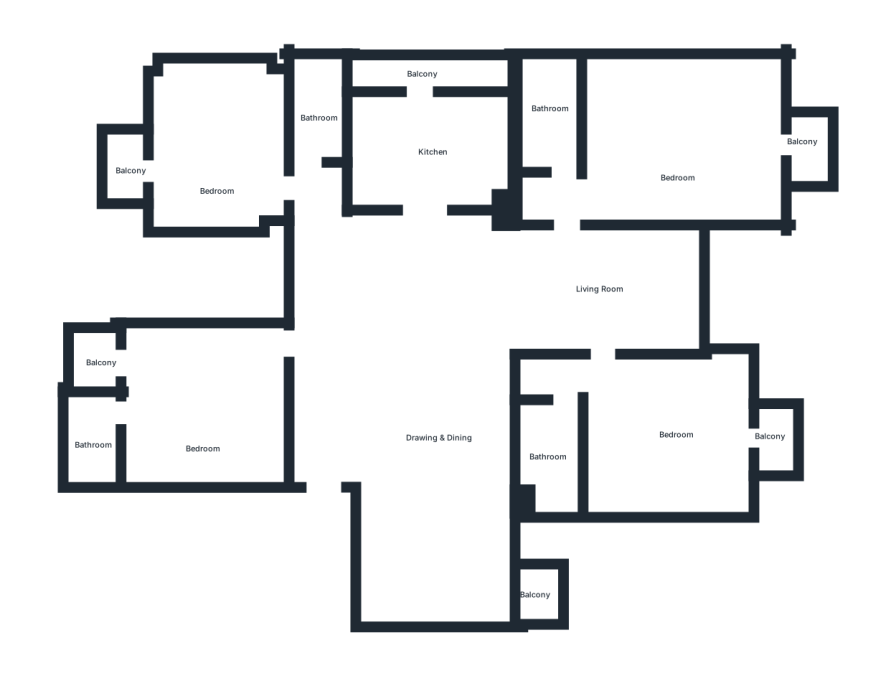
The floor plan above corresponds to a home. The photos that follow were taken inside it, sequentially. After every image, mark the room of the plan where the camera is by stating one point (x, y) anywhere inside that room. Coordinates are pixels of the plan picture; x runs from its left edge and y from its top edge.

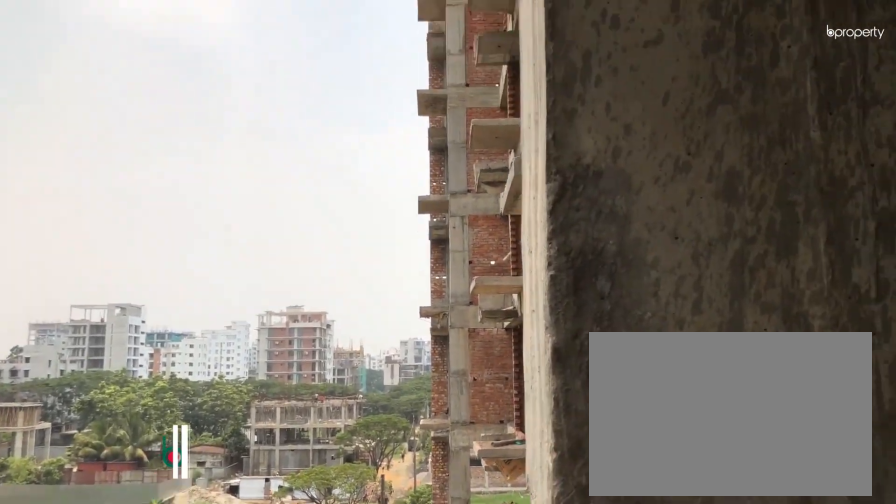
(803, 143)
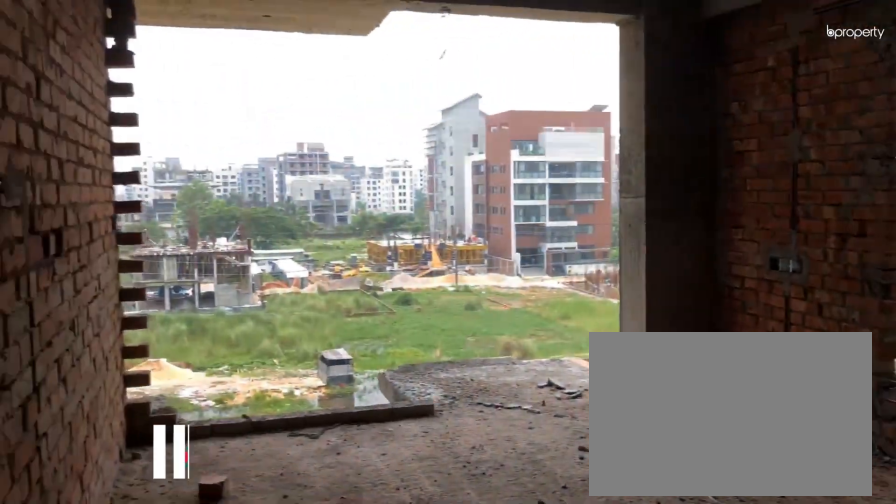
(663, 433)
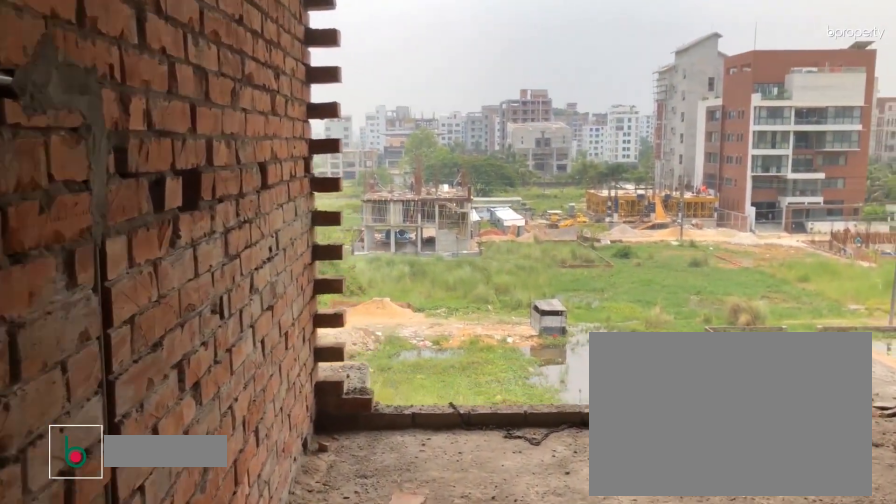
(663, 433)
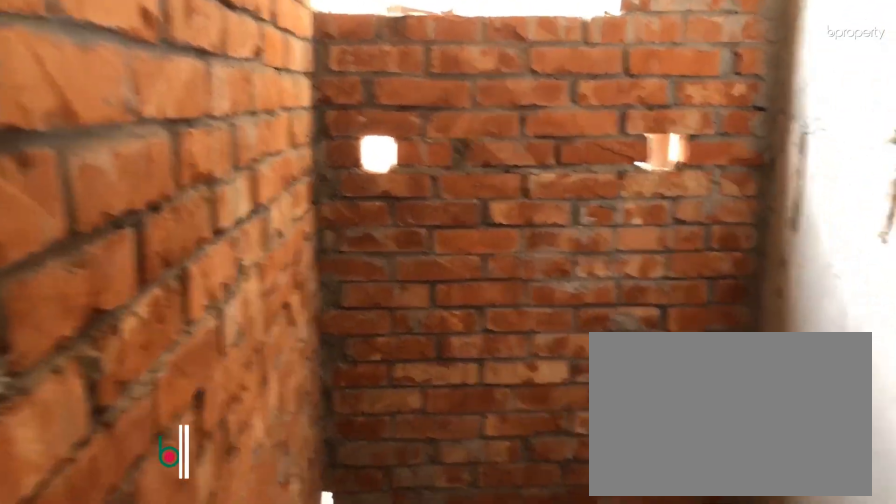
(547, 469)
